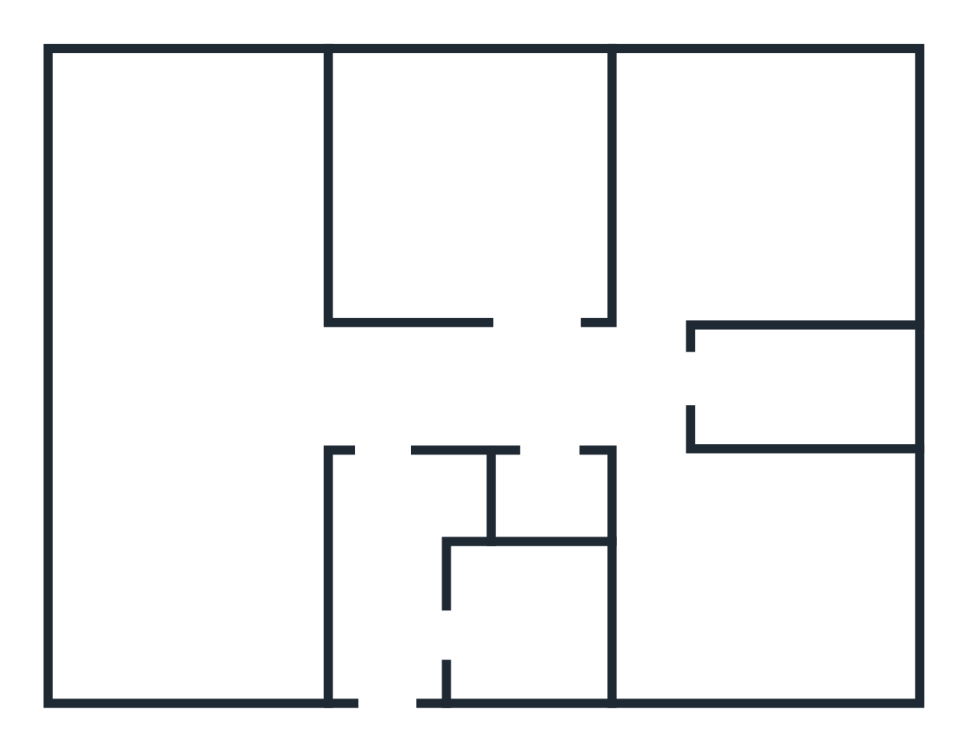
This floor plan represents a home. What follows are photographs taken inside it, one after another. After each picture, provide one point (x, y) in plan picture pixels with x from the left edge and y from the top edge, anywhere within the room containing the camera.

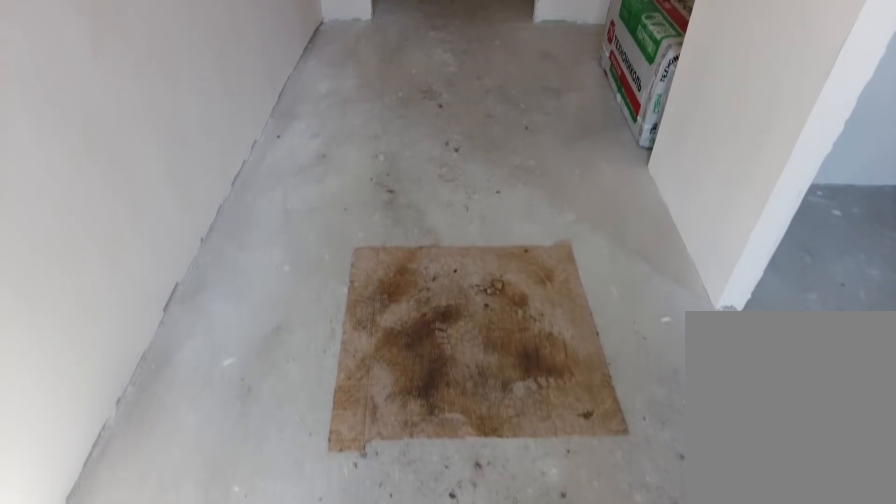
(389, 674)
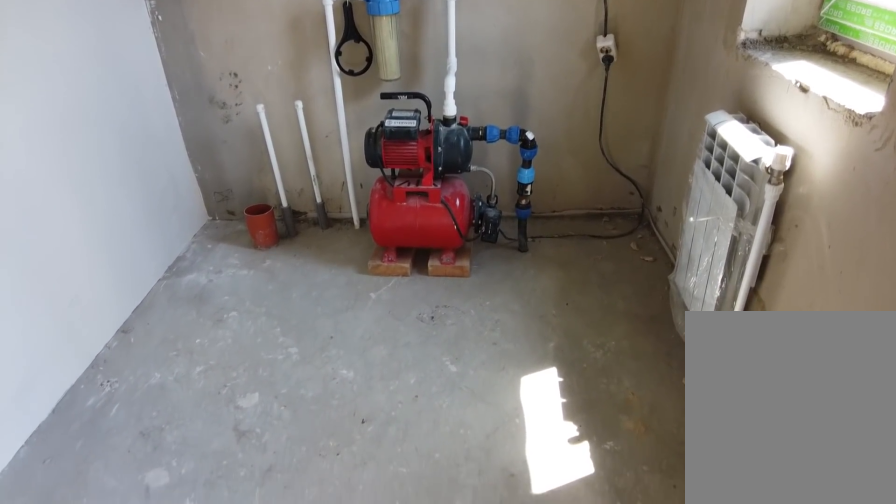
(494, 665)
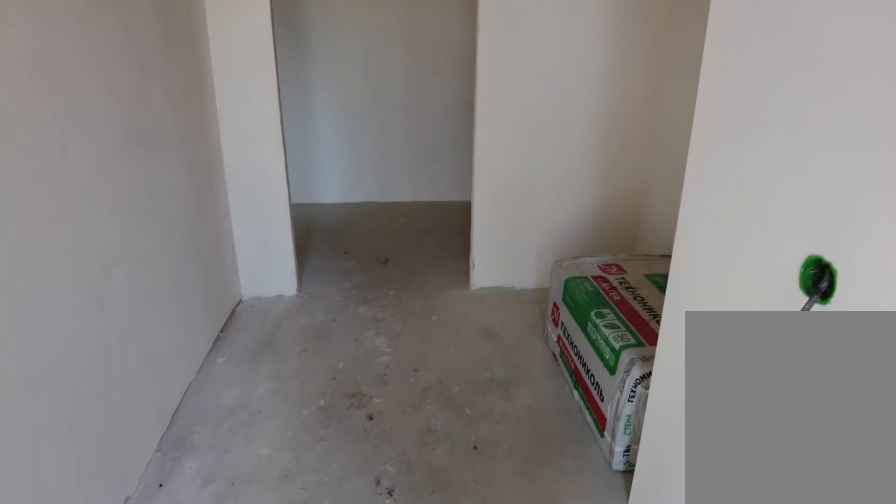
(405, 656)
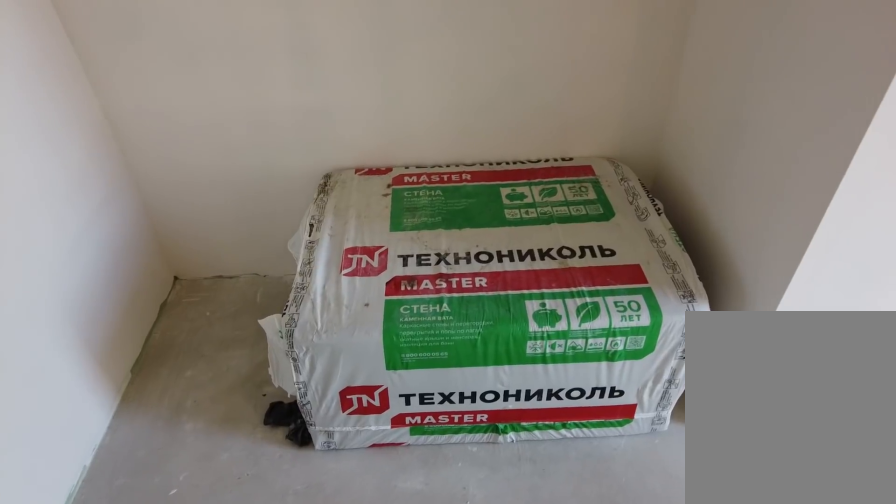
(379, 526)
